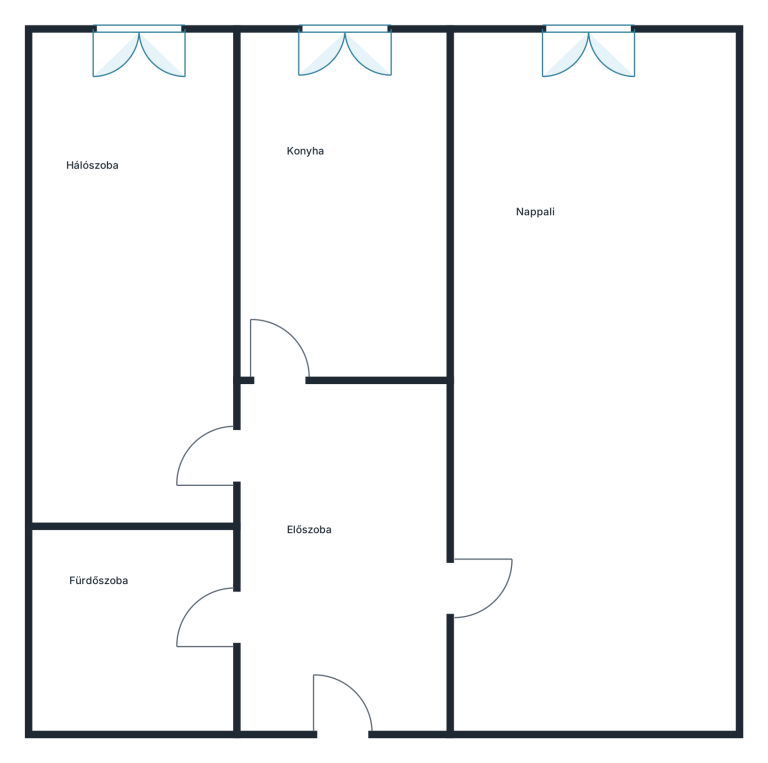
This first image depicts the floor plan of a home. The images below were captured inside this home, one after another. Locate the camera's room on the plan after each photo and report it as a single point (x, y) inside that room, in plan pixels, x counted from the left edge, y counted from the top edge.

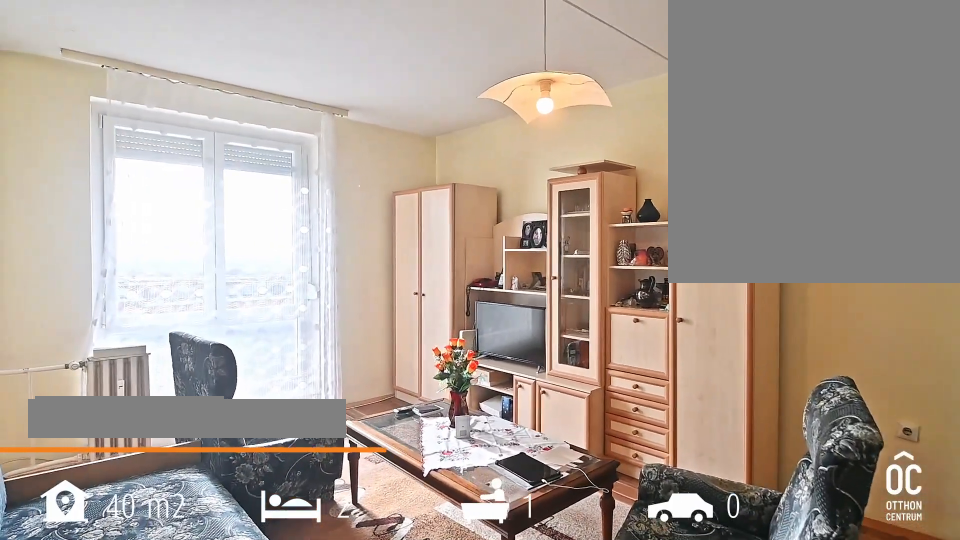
(591, 395)
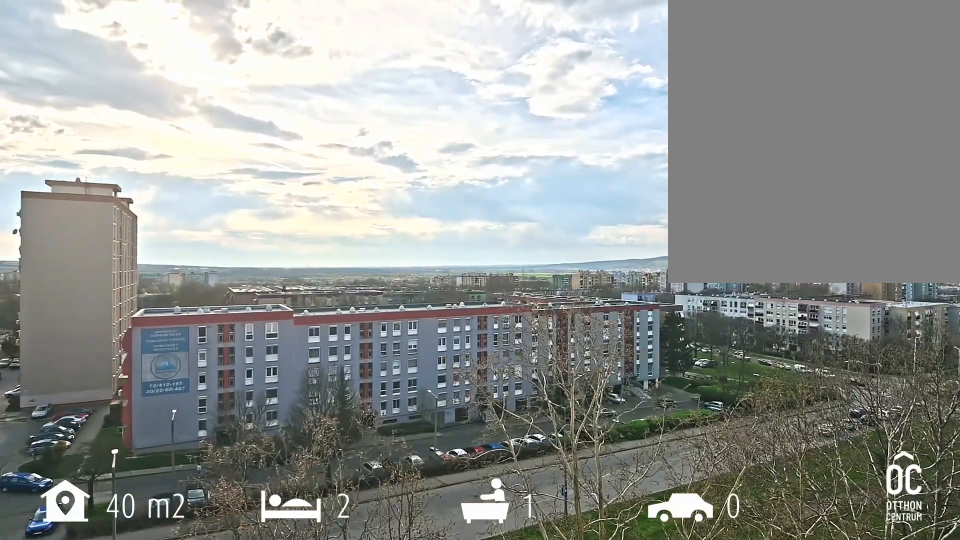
(591, 395)
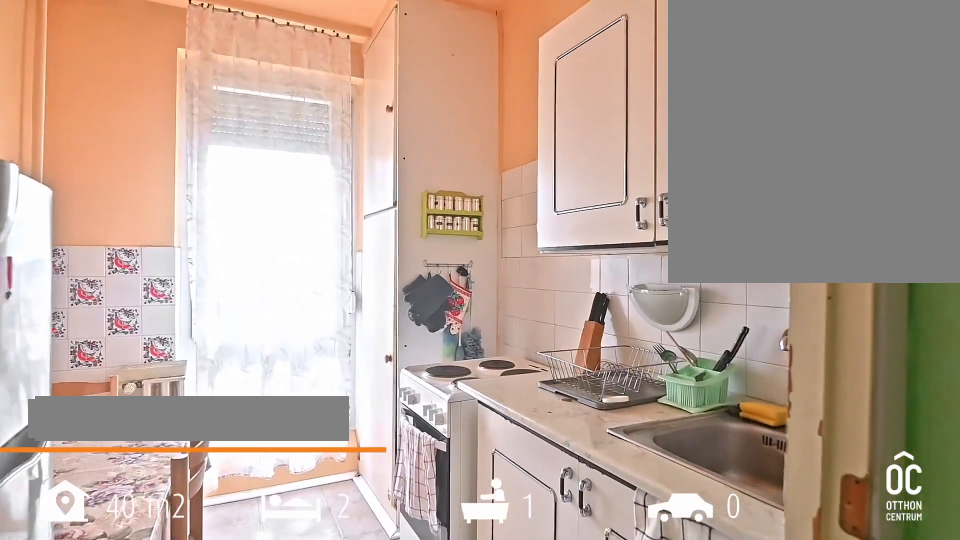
(345, 211)
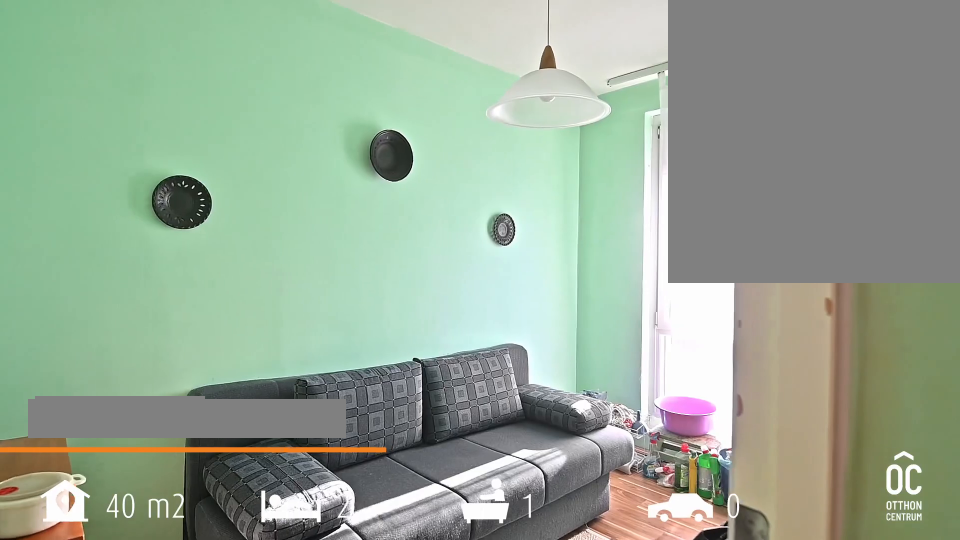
(131, 284)
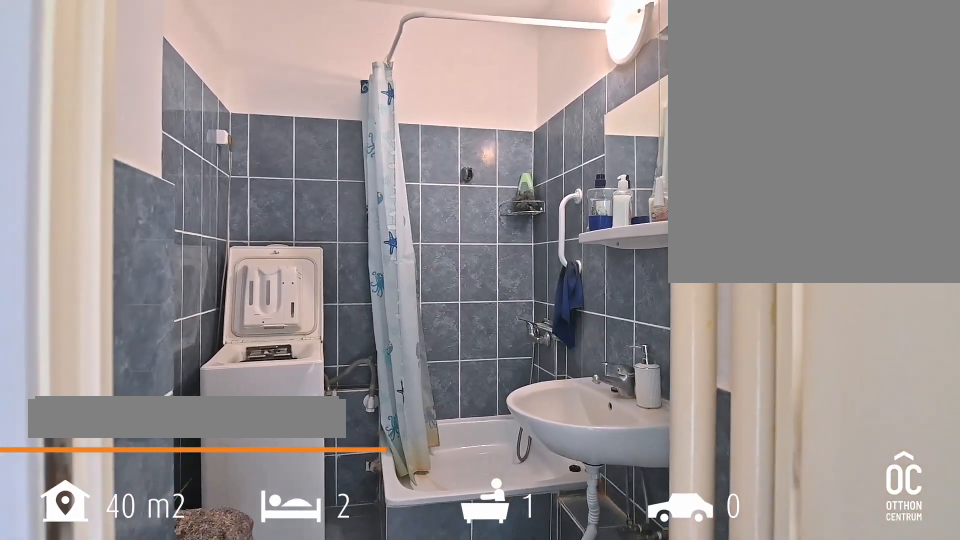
(127, 629)
